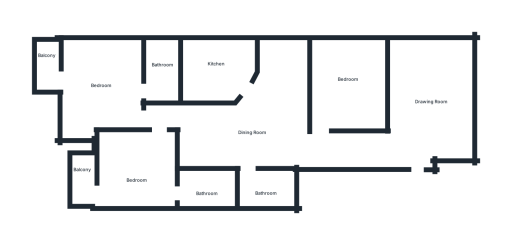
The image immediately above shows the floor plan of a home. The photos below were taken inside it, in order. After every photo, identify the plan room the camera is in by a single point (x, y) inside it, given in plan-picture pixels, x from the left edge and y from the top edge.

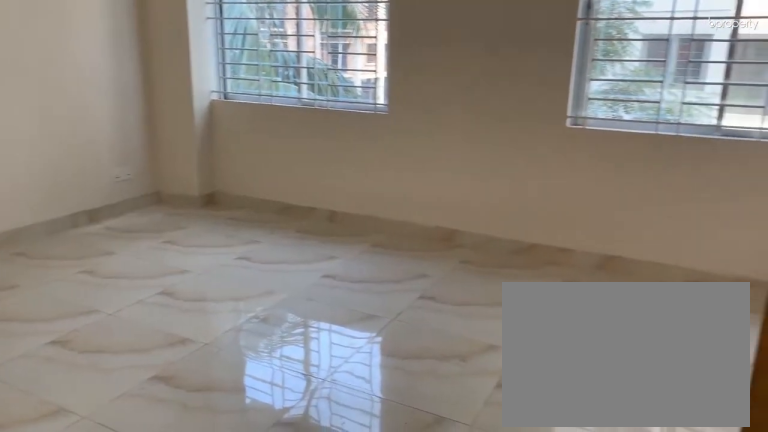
(431, 102)
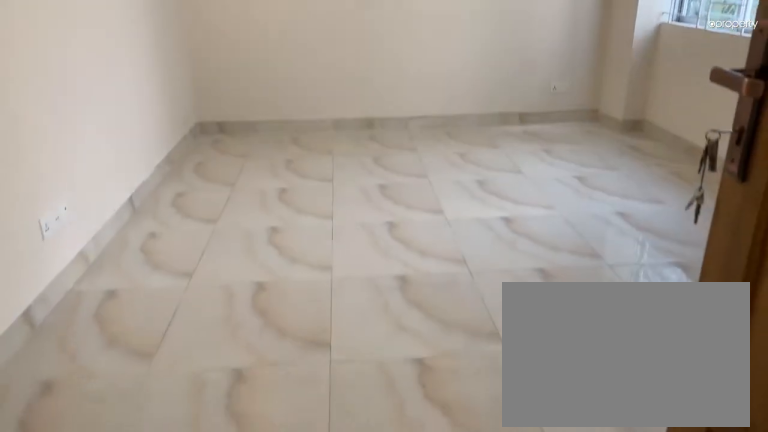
(431, 102)
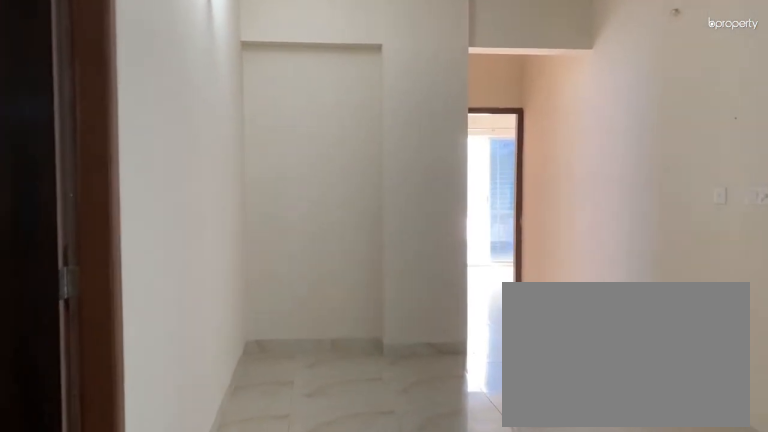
(247, 135)
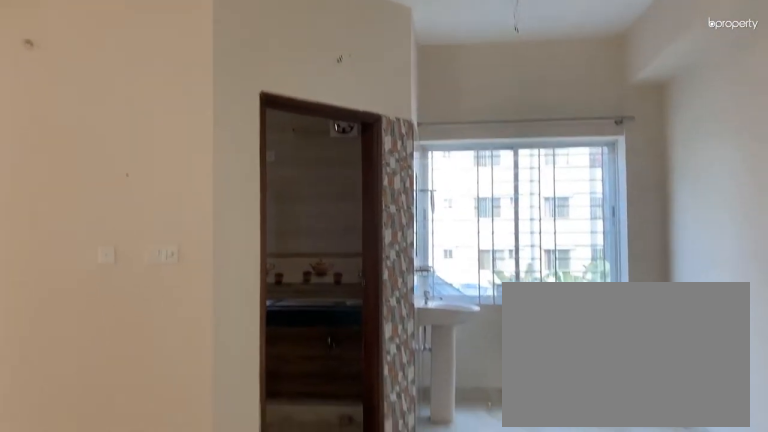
(247, 135)
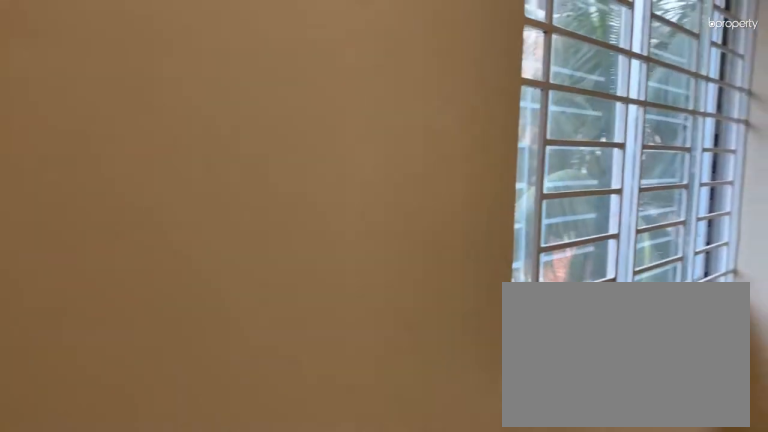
(345, 90)
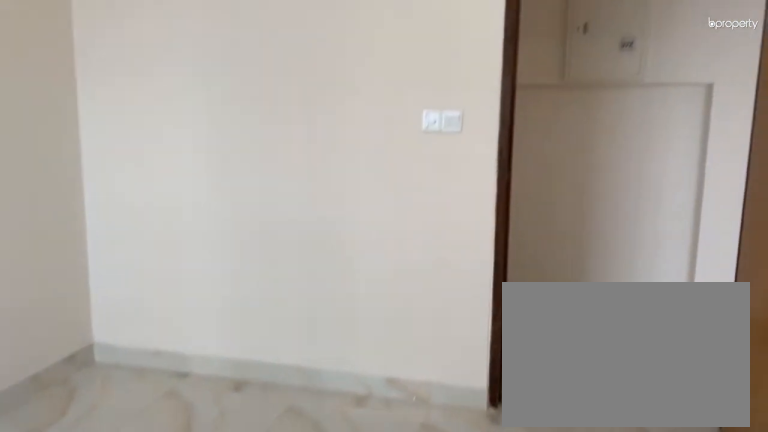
(345, 90)
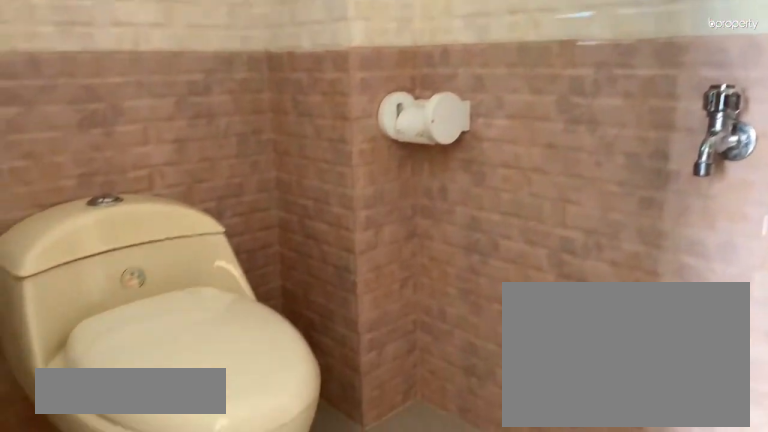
(164, 77)
